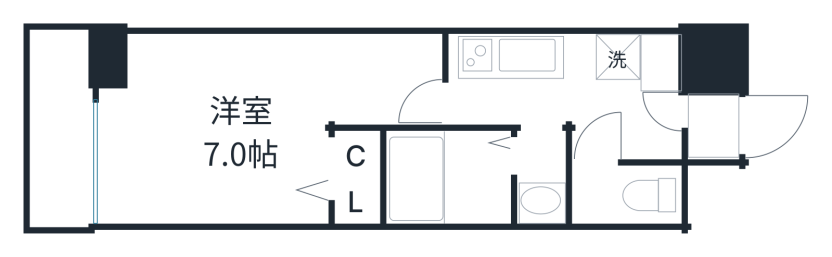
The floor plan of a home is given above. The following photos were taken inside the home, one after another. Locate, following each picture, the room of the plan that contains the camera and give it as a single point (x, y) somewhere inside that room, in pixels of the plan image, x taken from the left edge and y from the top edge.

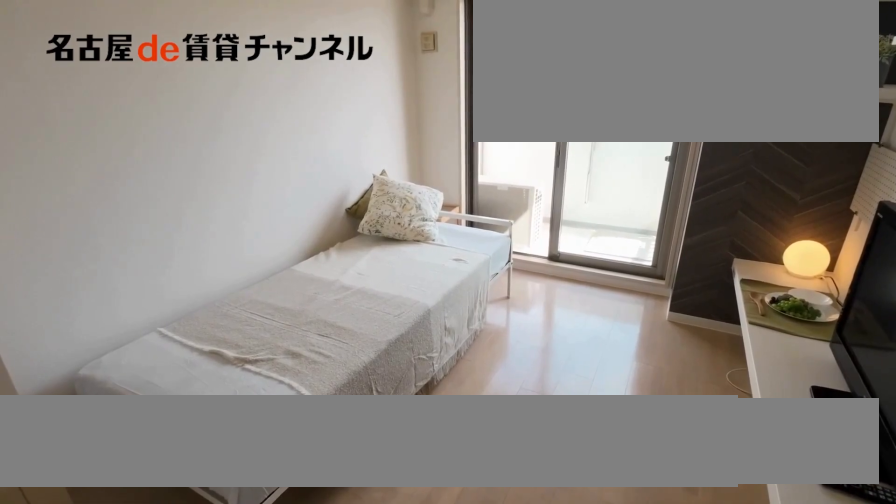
(246, 119)
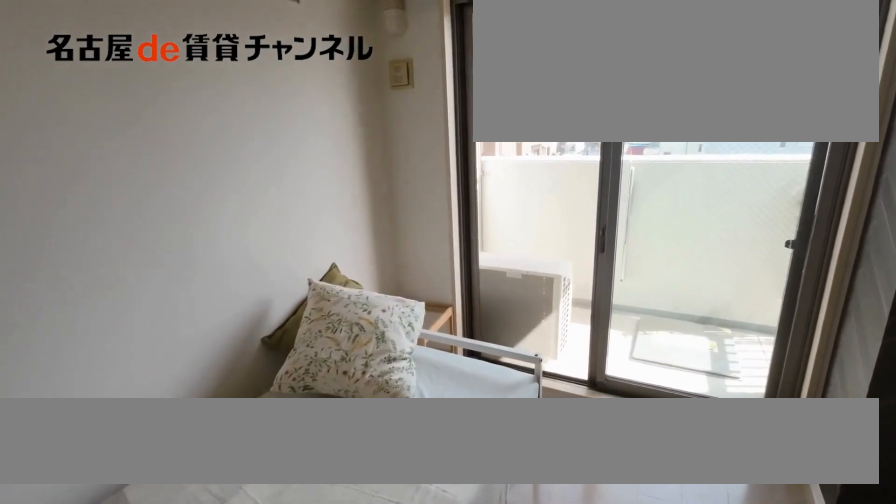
(246, 119)
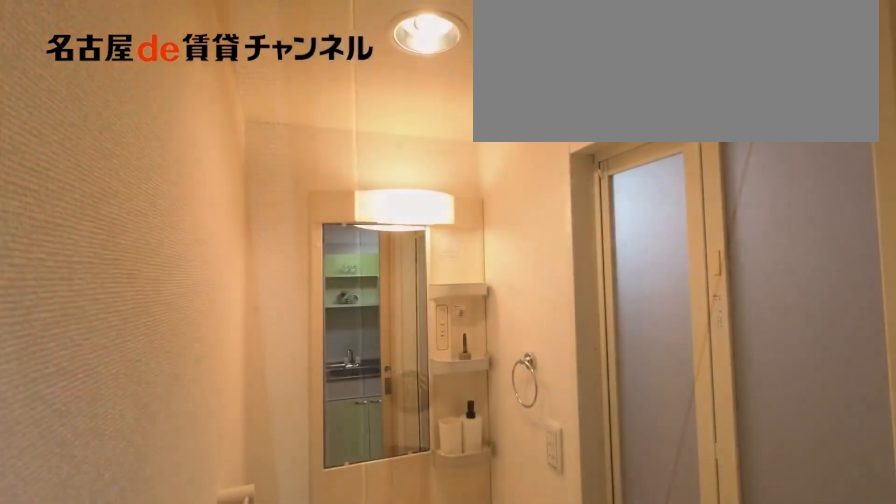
(550, 177)
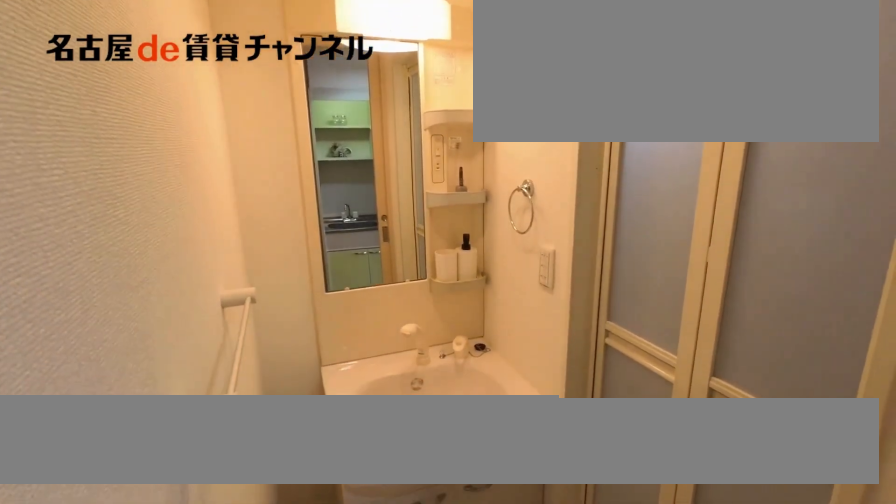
(550, 177)
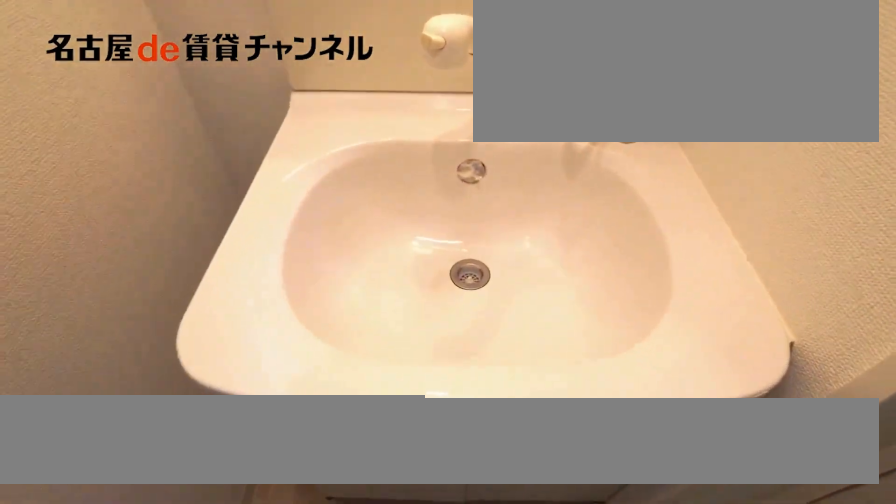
(550, 177)
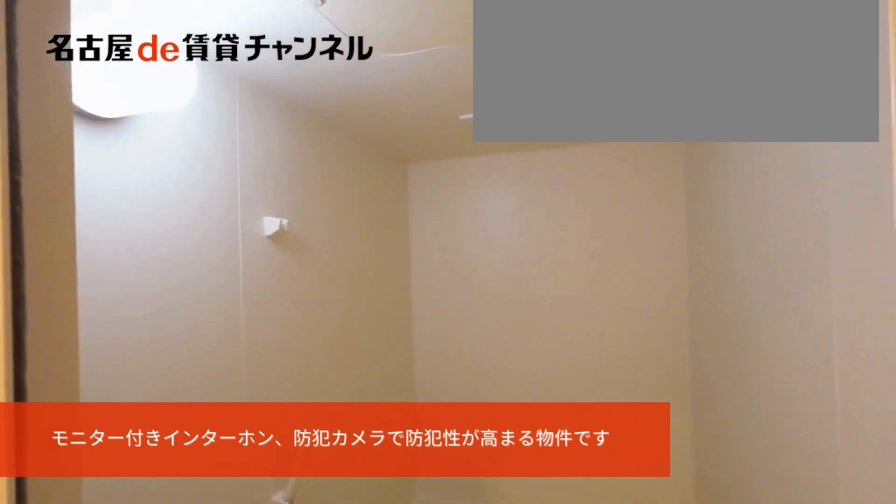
(445, 176)
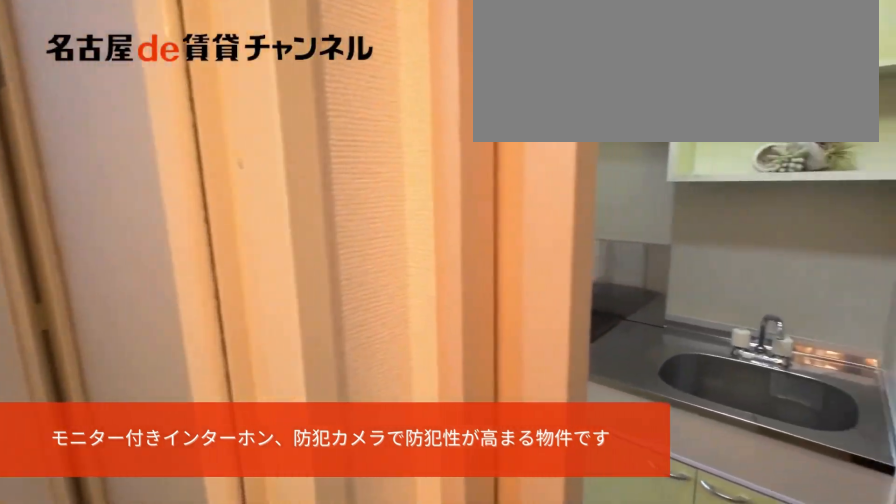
(445, 176)
